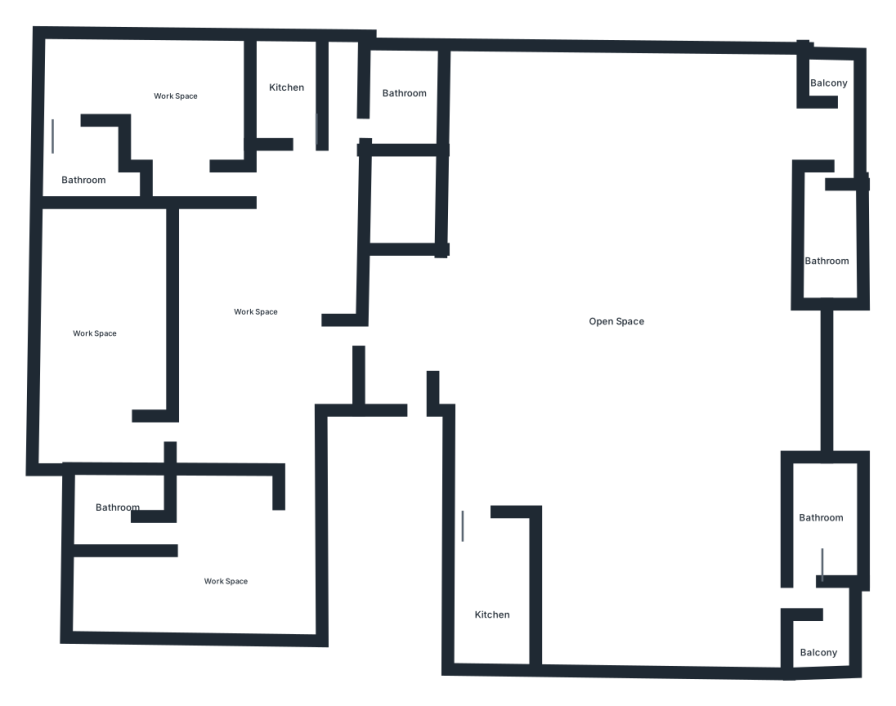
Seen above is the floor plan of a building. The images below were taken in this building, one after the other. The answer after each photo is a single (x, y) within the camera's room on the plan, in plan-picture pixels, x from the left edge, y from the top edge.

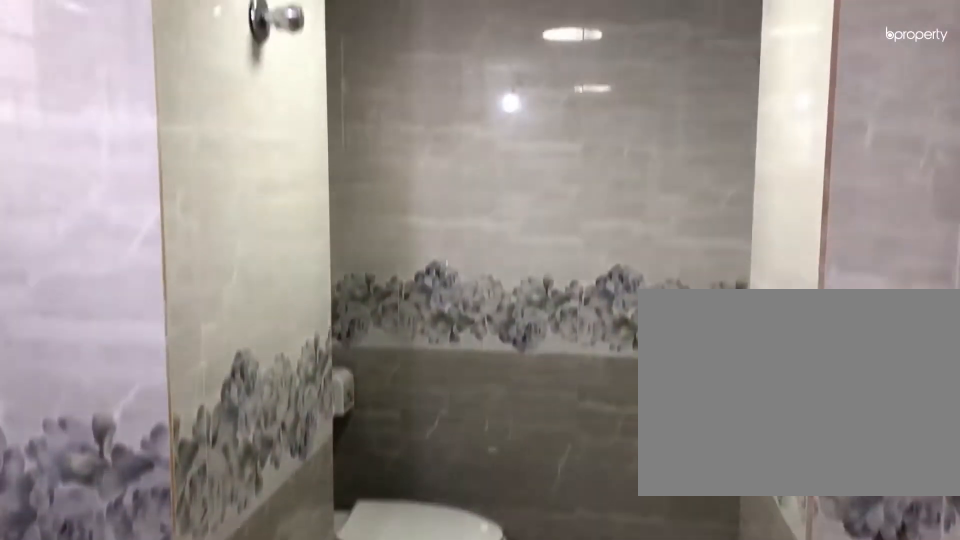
(838, 236)
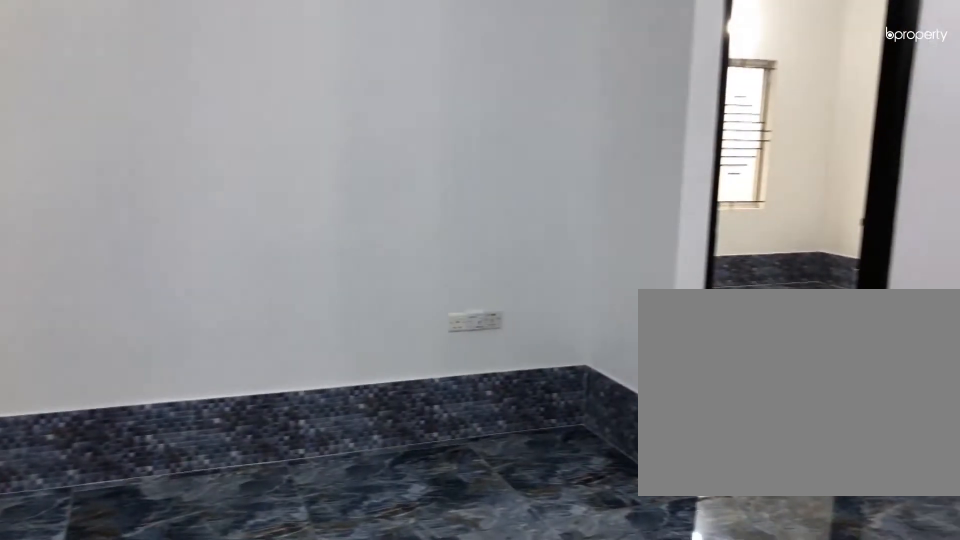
(271, 290)
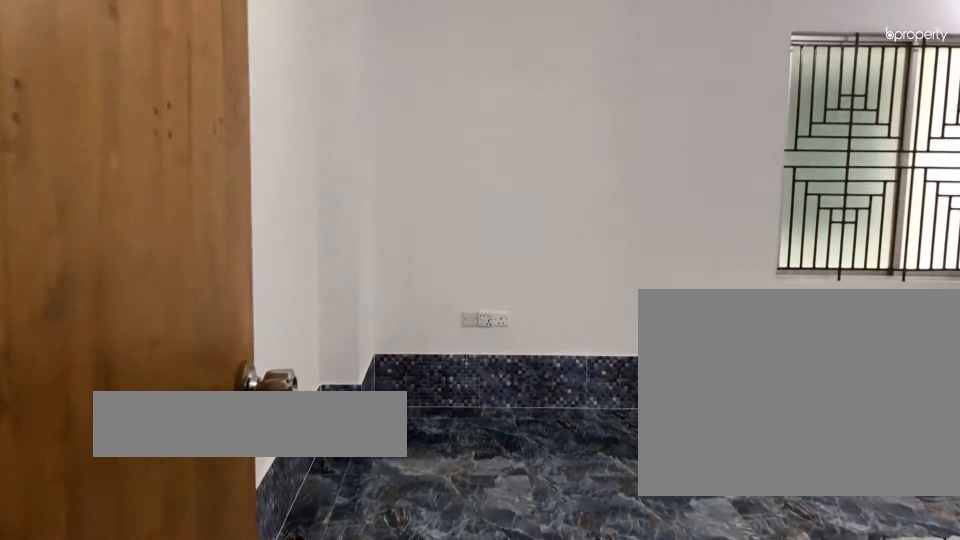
(257, 533)
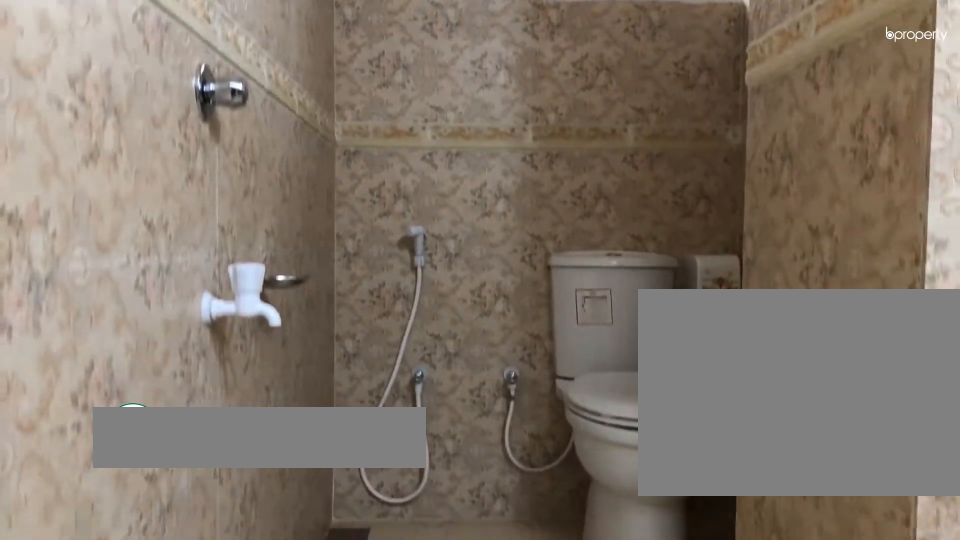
(112, 515)
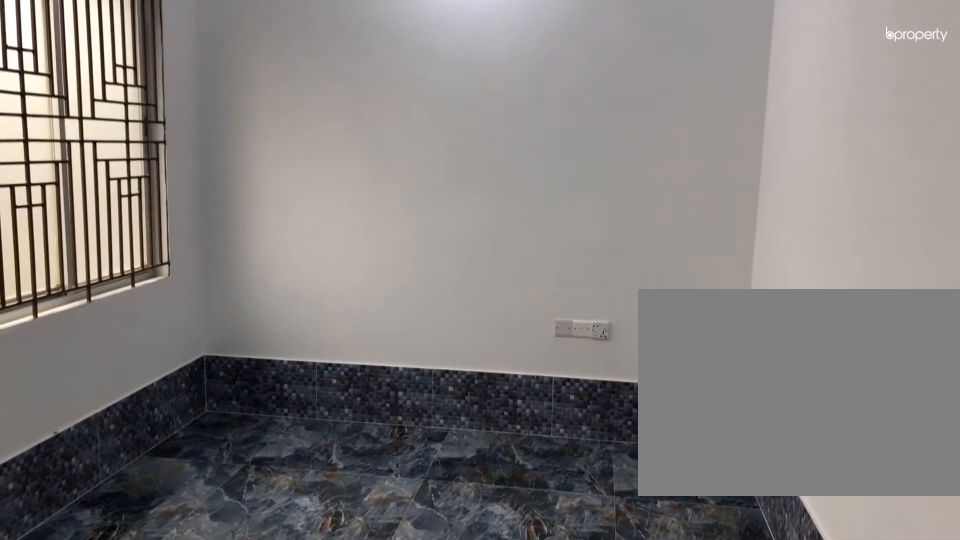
(116, 317)
